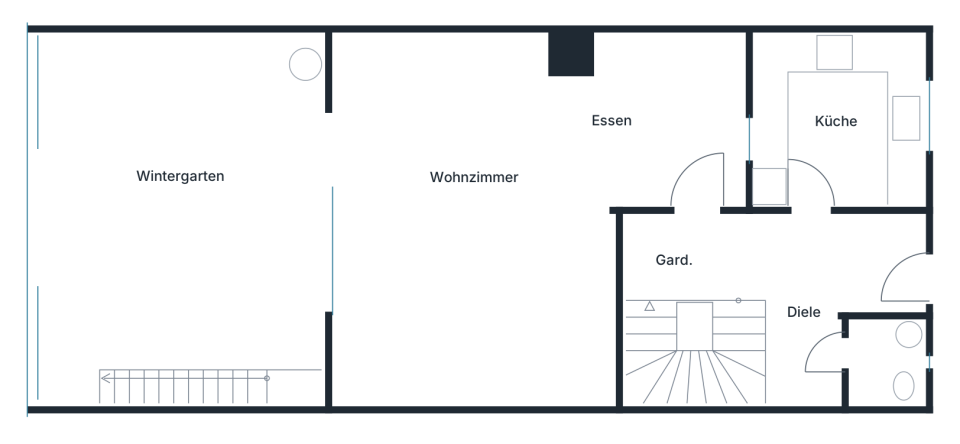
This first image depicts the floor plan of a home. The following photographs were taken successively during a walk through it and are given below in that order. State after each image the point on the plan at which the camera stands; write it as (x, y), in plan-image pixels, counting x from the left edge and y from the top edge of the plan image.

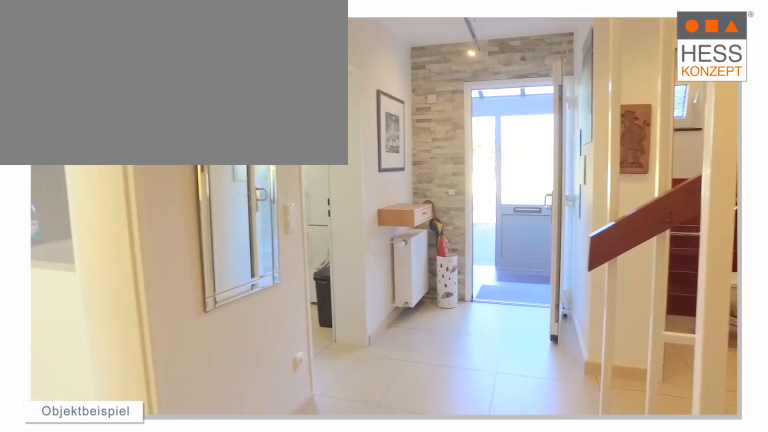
(710, 276)
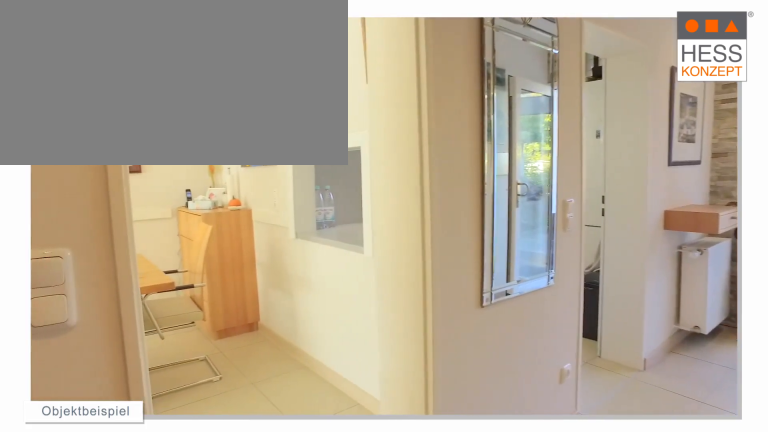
(696, 279)
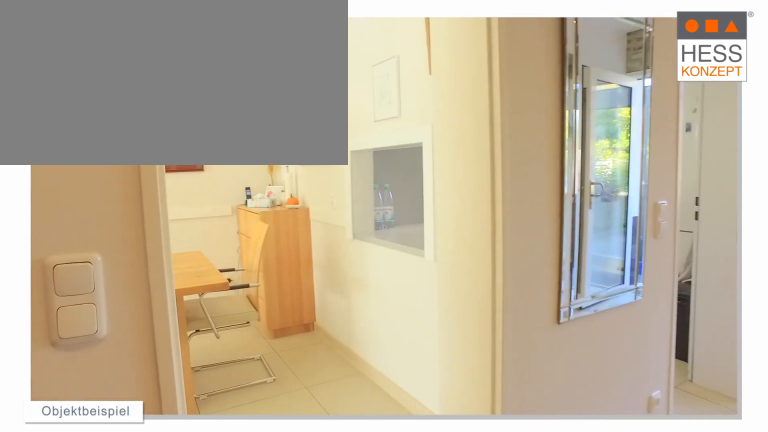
(693, 276)
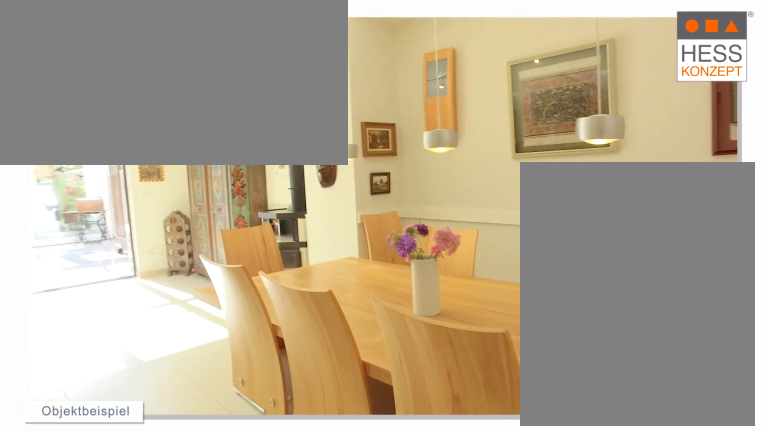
(670, 196)
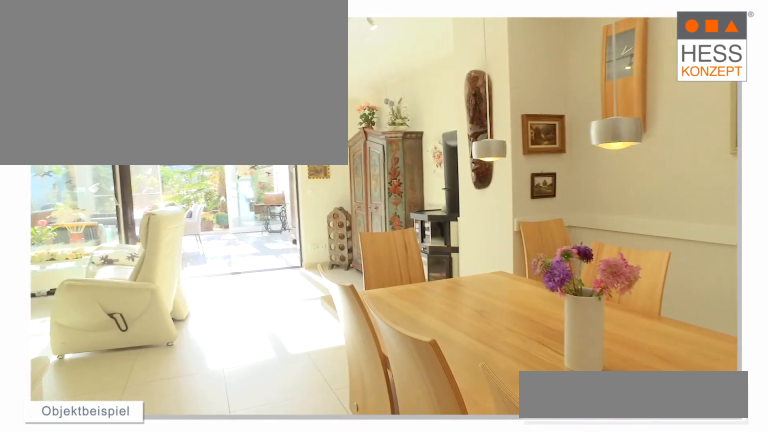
(668, 180)
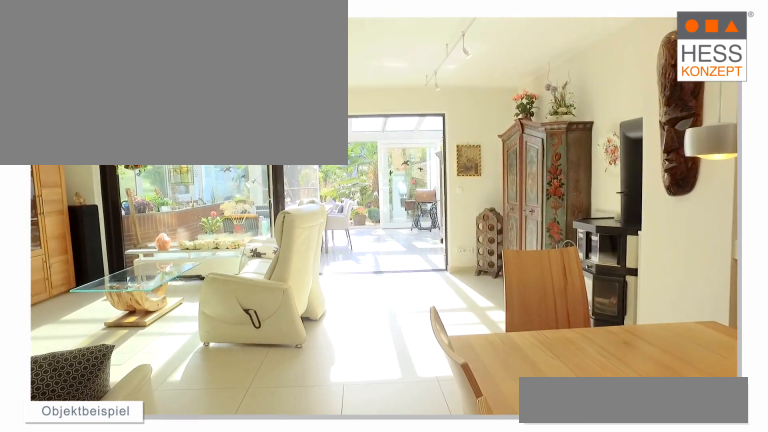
(663, 154)
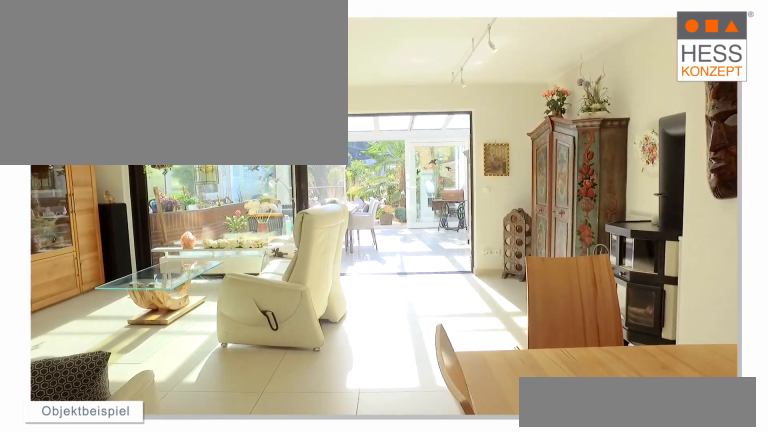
(659, 154)
